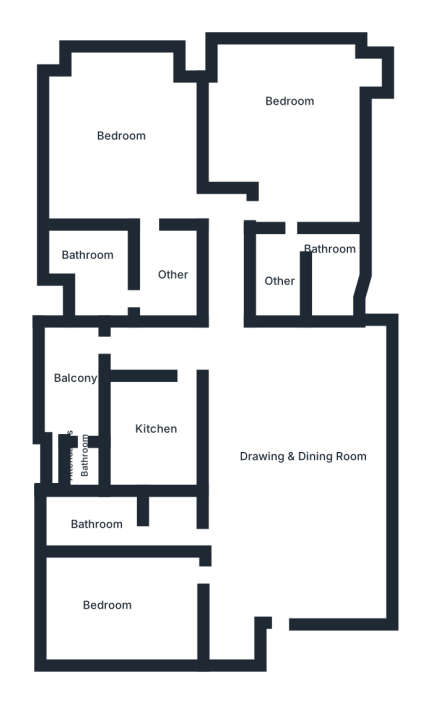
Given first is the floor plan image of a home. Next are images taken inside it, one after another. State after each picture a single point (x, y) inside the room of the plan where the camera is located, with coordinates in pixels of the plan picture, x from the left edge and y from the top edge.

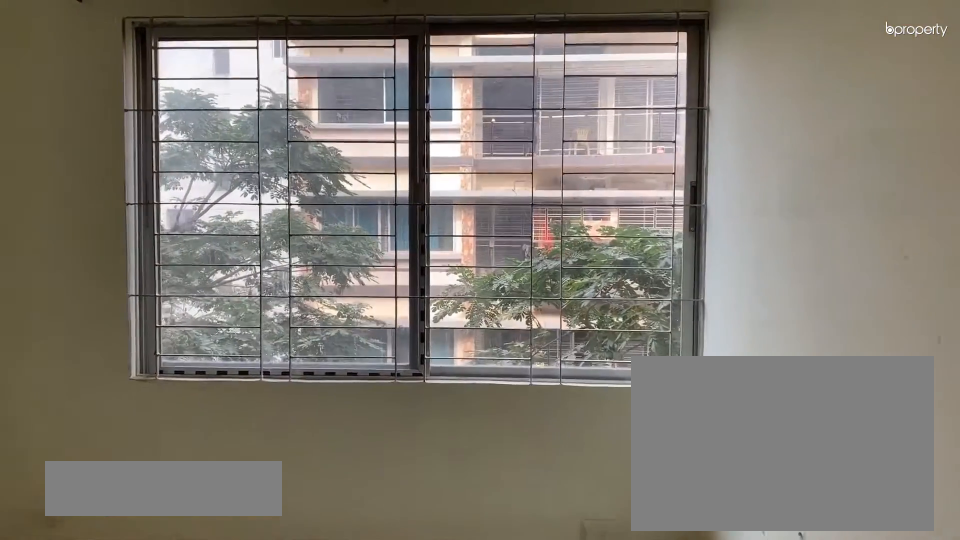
(126, 601)
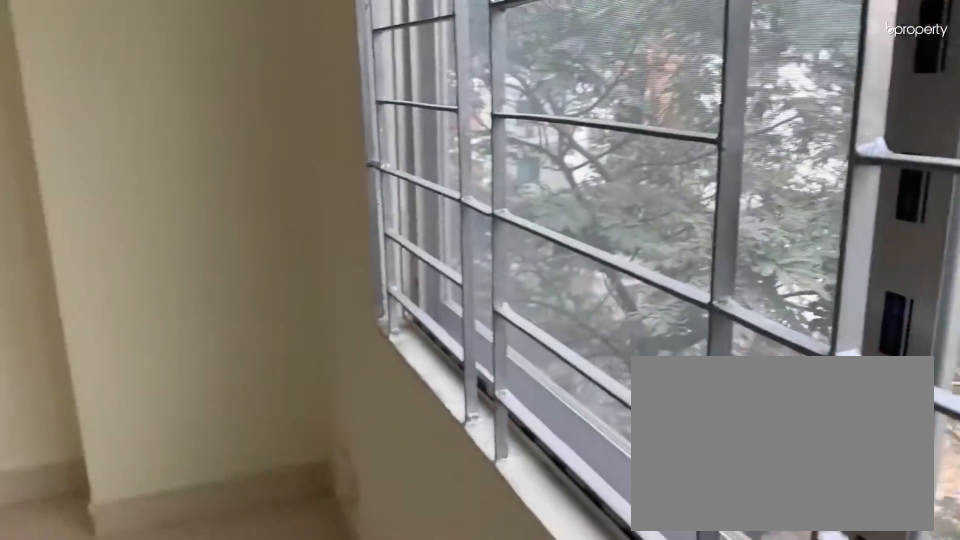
(126, 601)
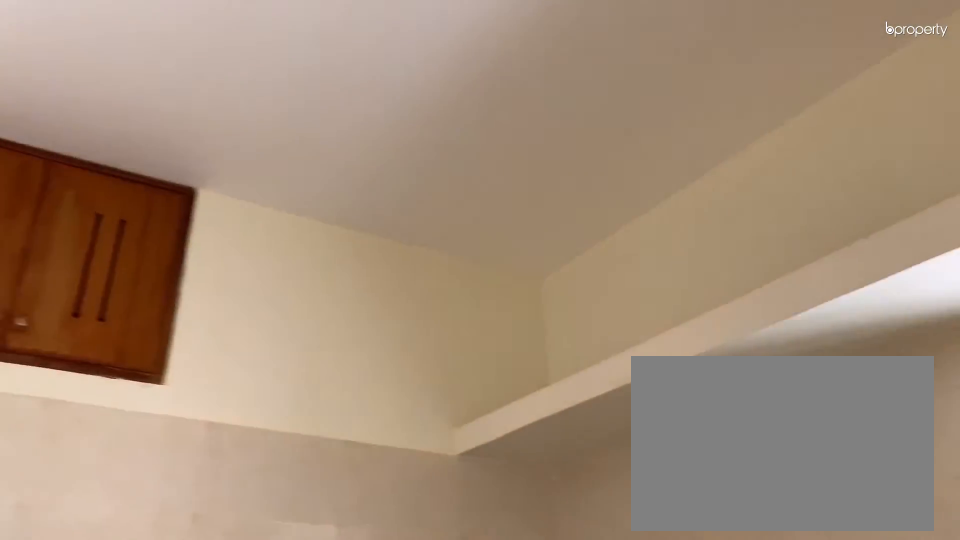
(159, 430)
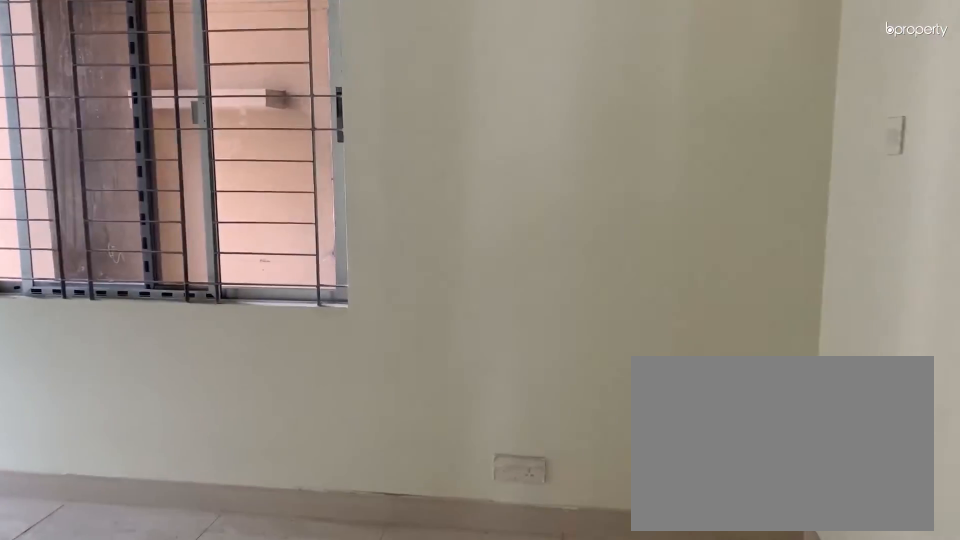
(292, 134)
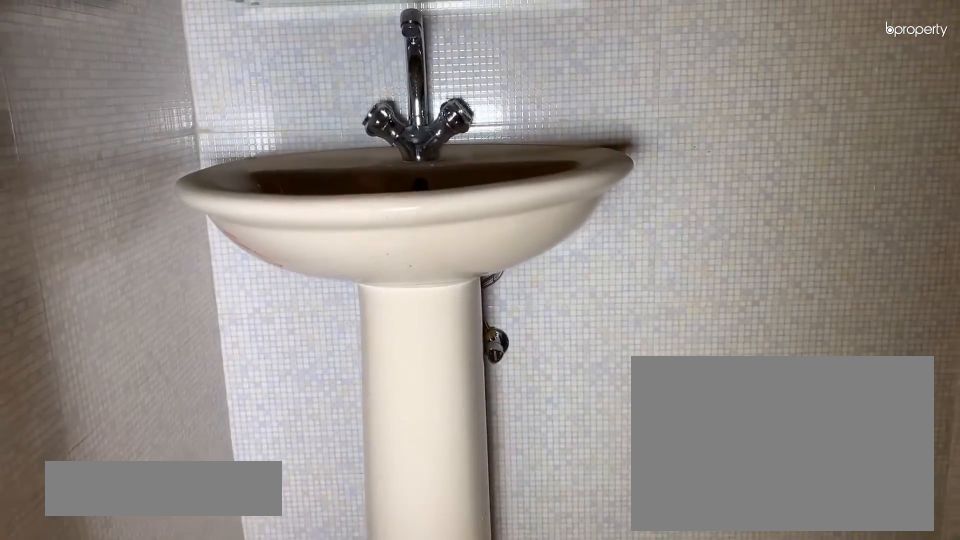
(337, 268)
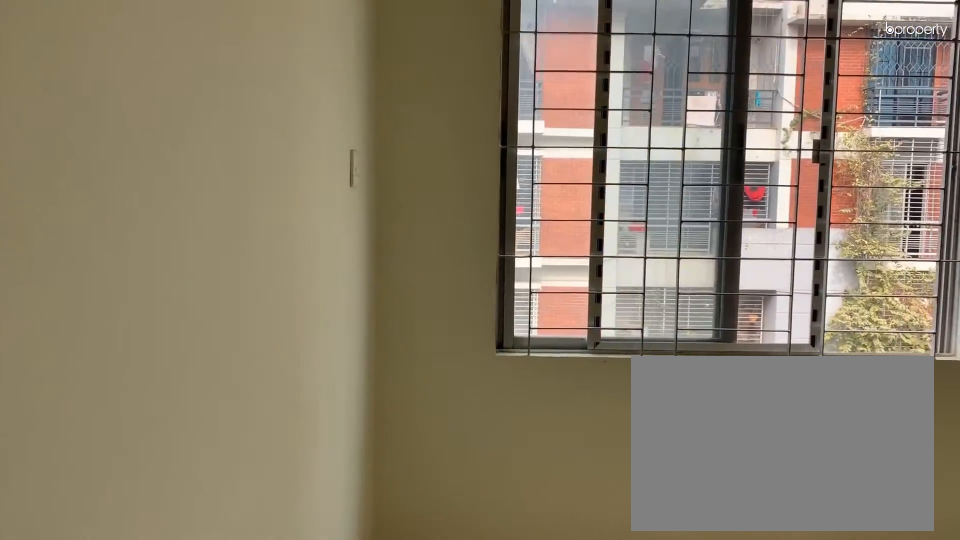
(137, 150)
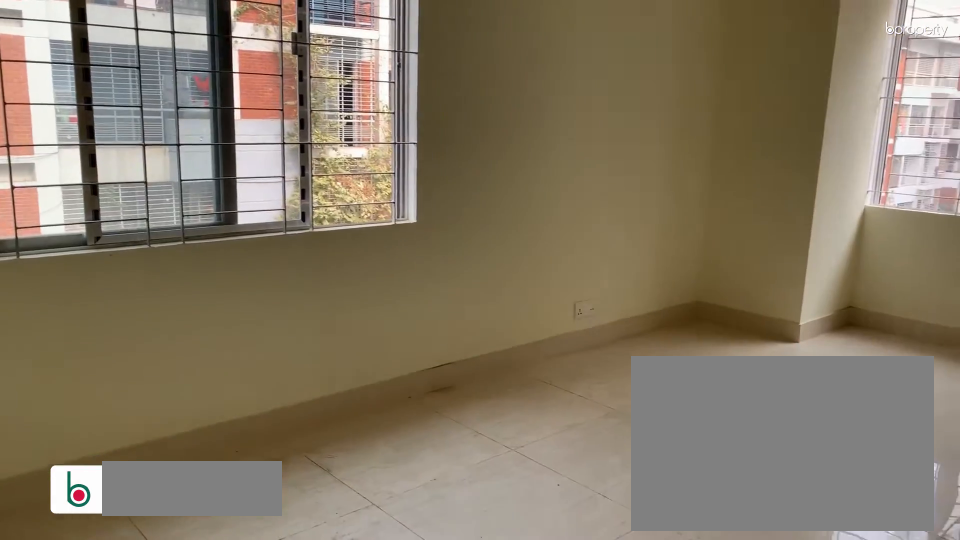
(137, 150)
